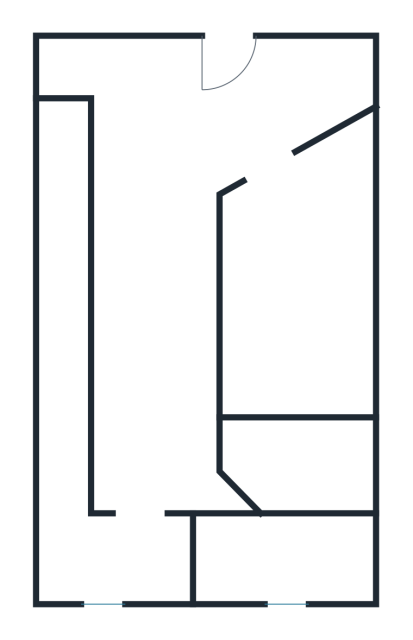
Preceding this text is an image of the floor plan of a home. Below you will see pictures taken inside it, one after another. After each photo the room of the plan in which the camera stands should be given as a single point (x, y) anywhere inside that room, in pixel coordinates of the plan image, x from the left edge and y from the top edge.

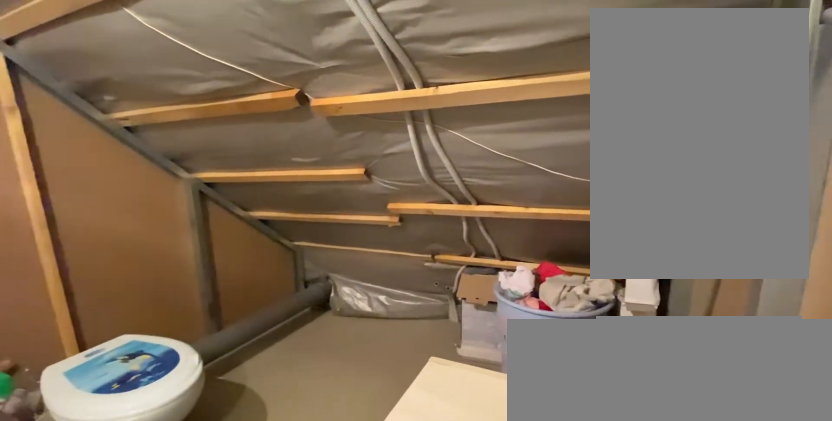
(299, 468)
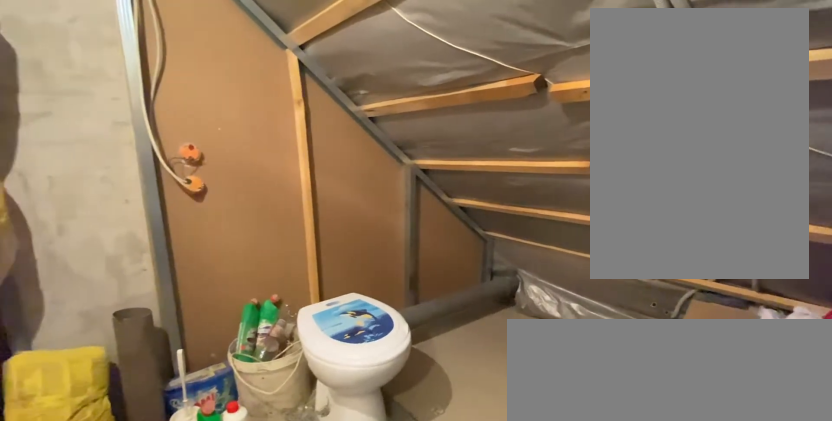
(300, 468)
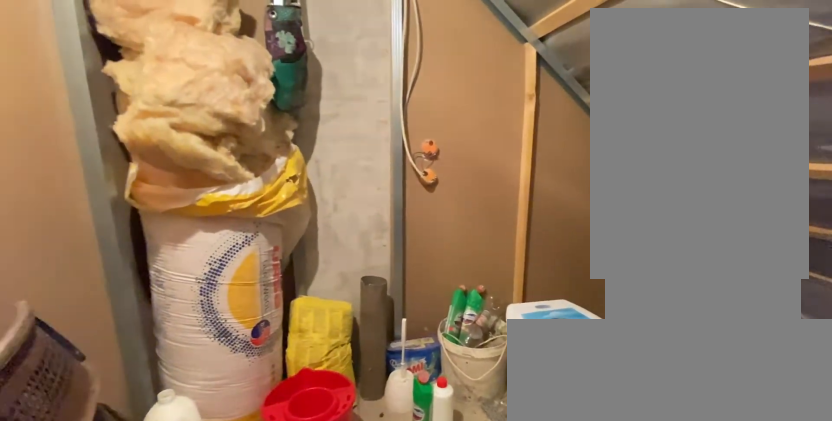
(300, 468)
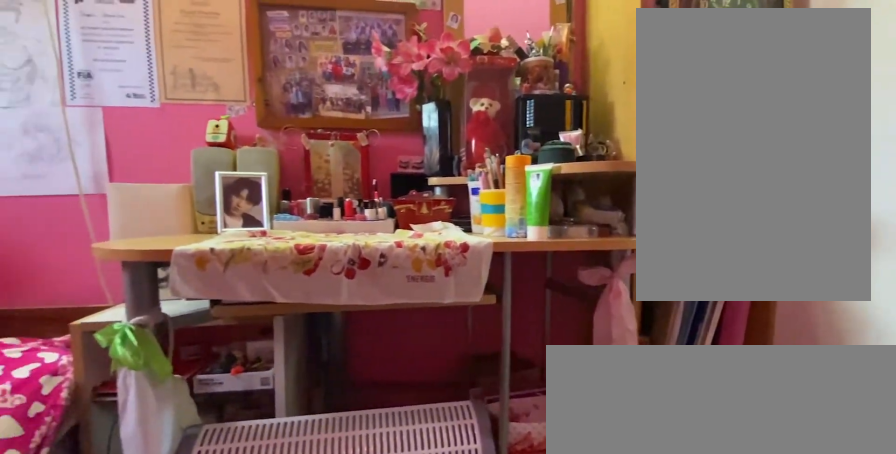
(279, 564)
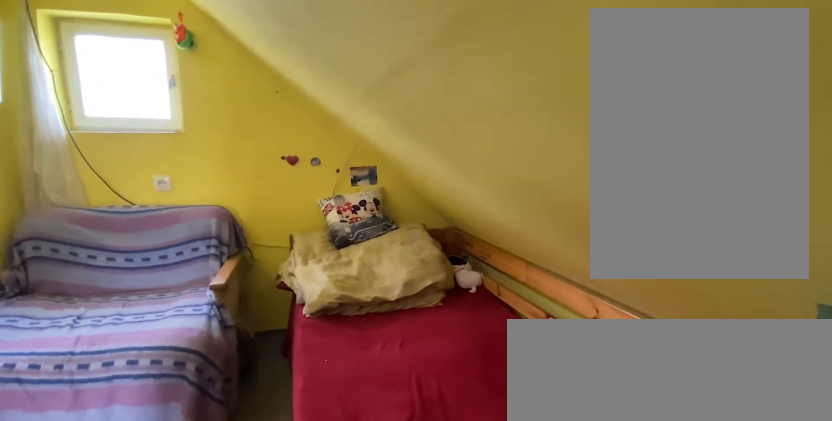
(108, 563)
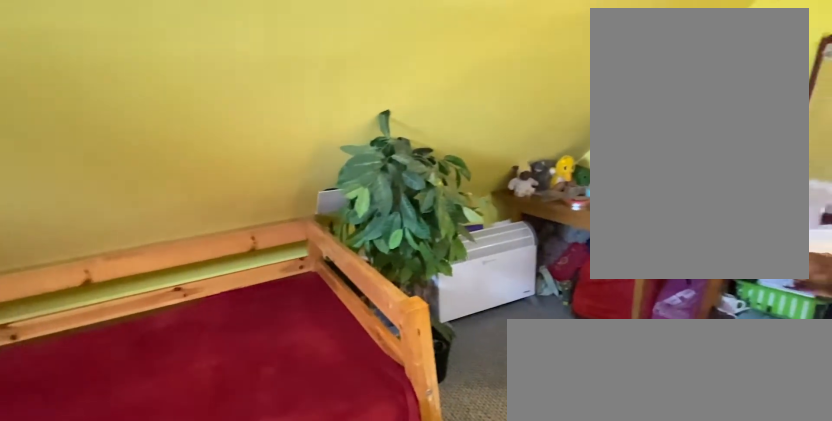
(108, 563)
